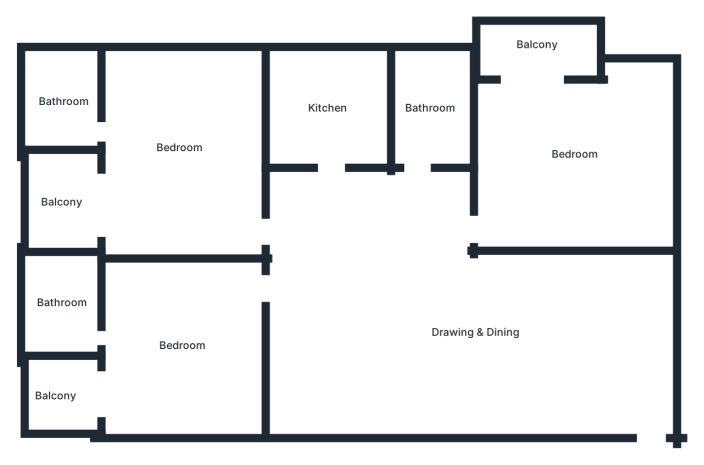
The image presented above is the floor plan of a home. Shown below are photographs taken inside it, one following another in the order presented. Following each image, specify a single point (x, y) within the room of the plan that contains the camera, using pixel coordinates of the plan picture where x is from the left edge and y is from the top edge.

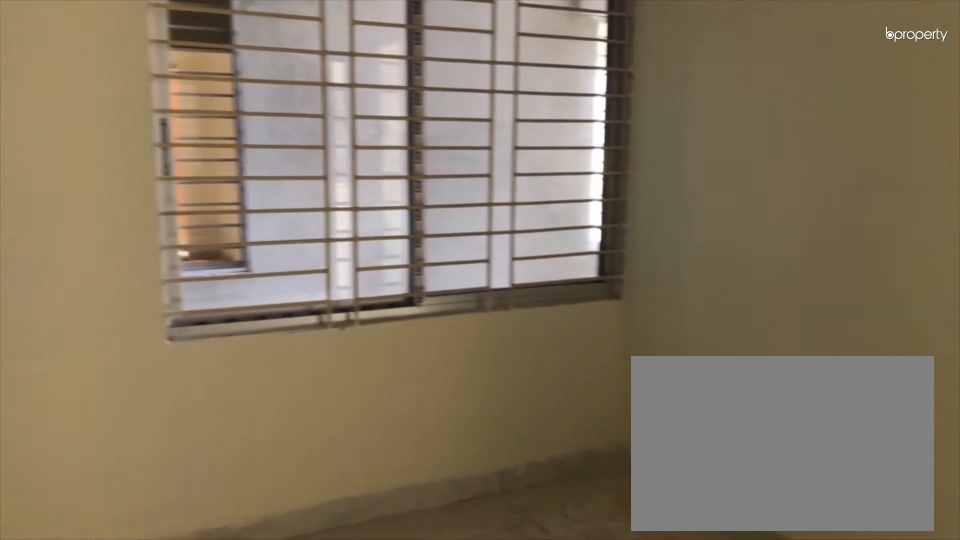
(474, 330)
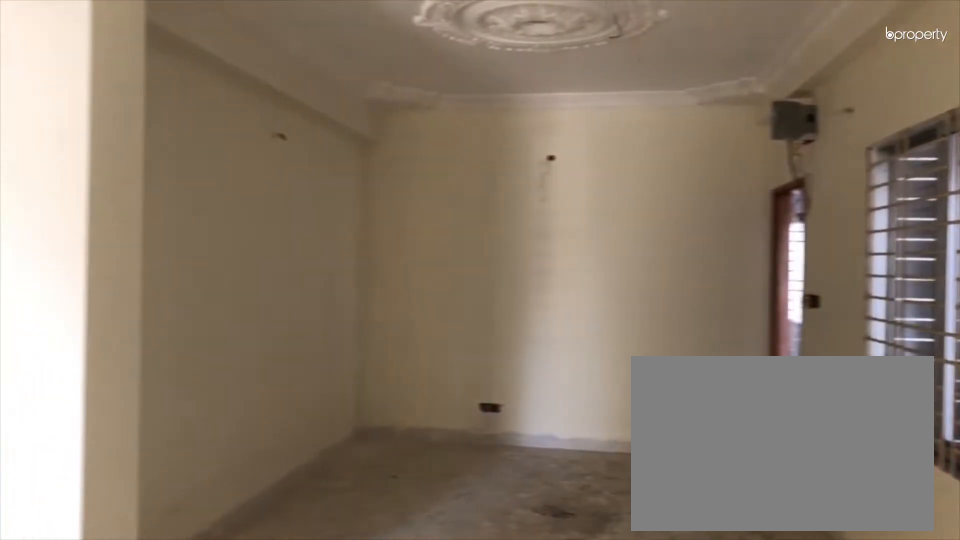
(474, 330)
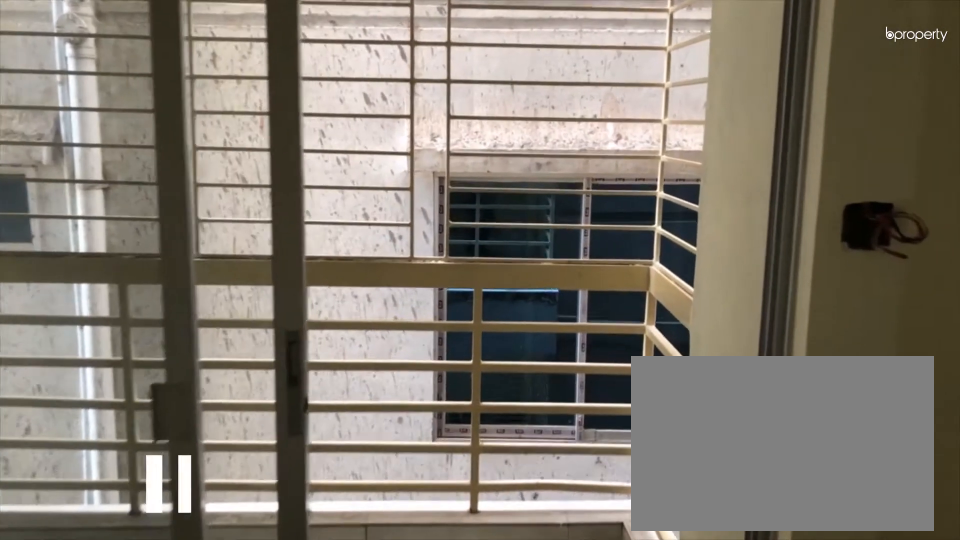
(537, 46)
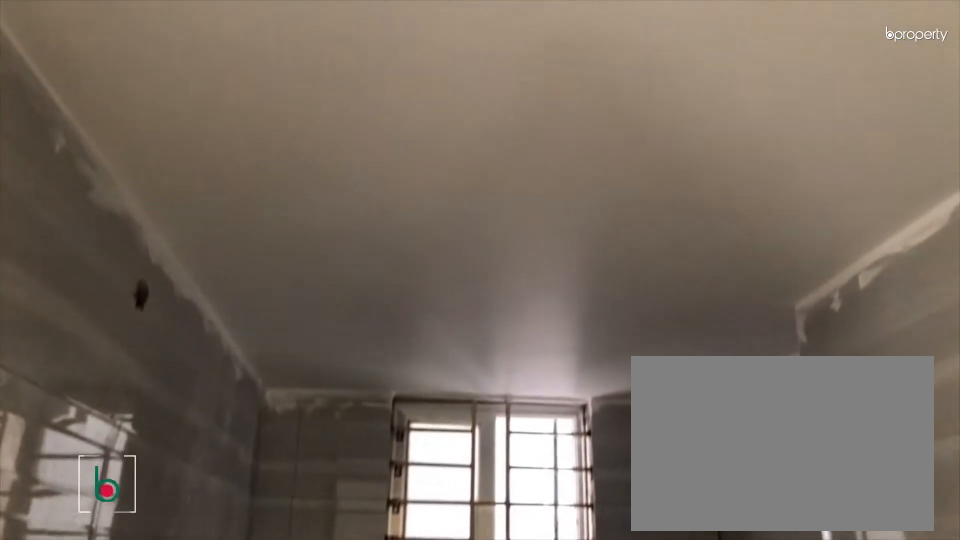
(431, 109)
